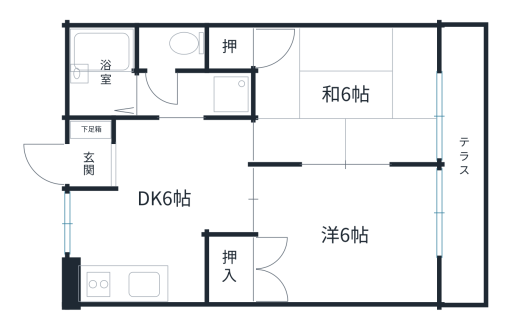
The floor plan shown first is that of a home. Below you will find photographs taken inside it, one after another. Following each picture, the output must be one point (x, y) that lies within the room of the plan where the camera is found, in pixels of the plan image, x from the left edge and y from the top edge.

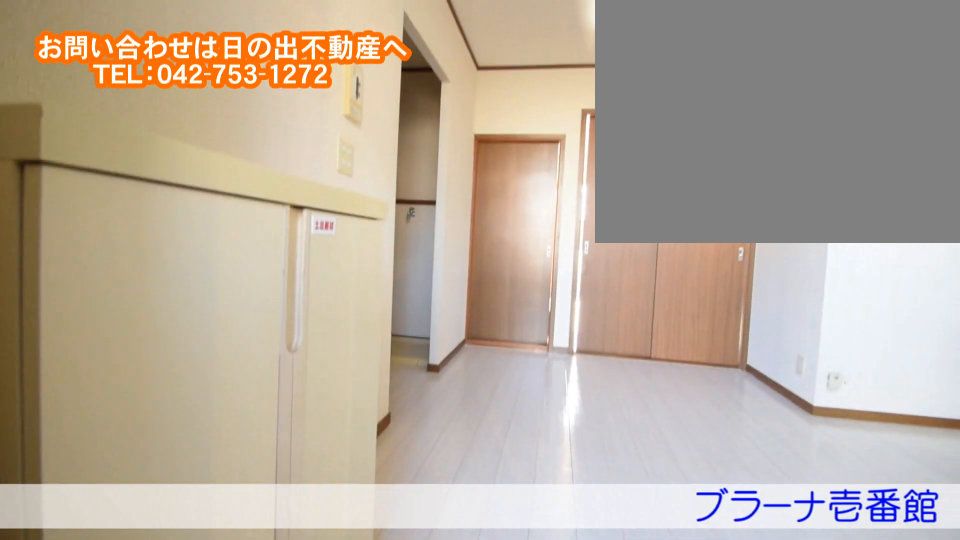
(111, 163)
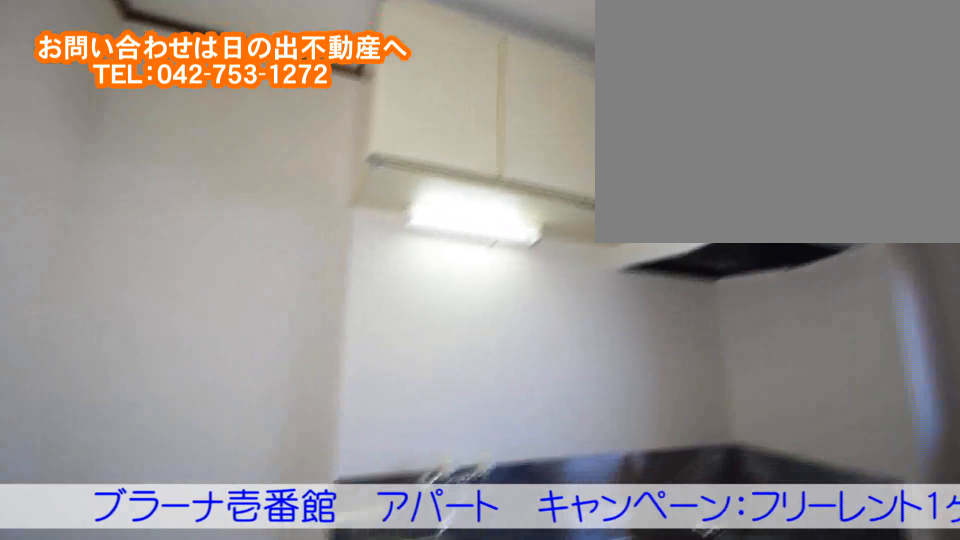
(168, 220)
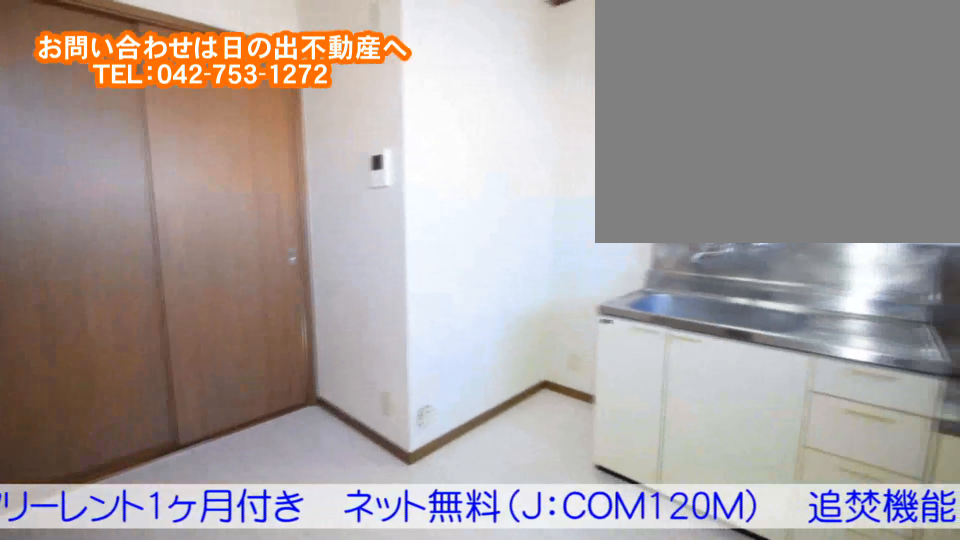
(168, 220)
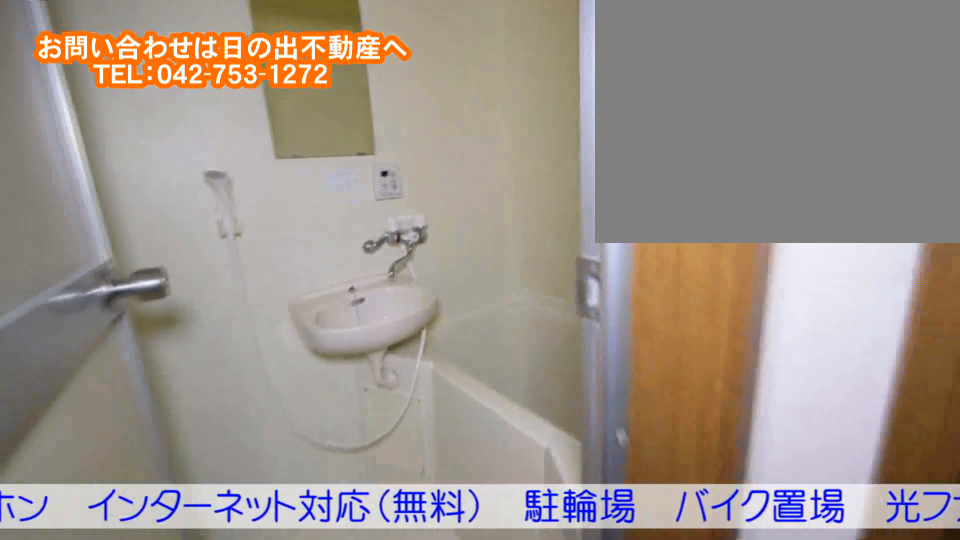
(104, 84)
